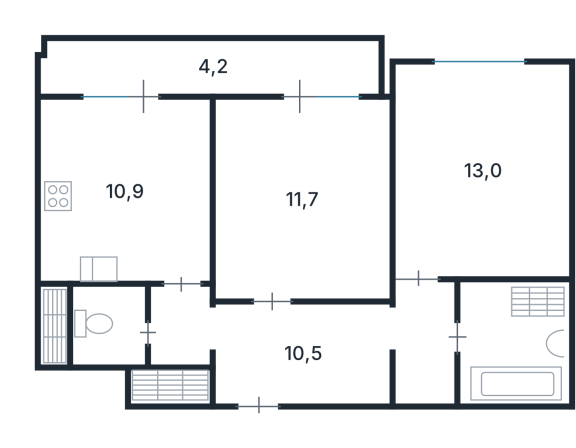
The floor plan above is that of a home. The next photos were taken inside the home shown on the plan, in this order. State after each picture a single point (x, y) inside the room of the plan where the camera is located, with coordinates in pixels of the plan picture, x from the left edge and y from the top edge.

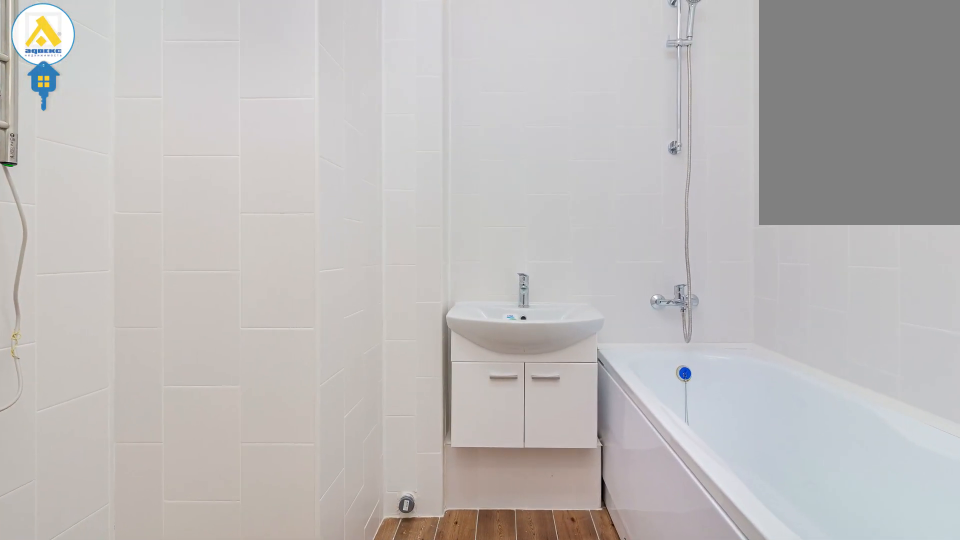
(508, 333)
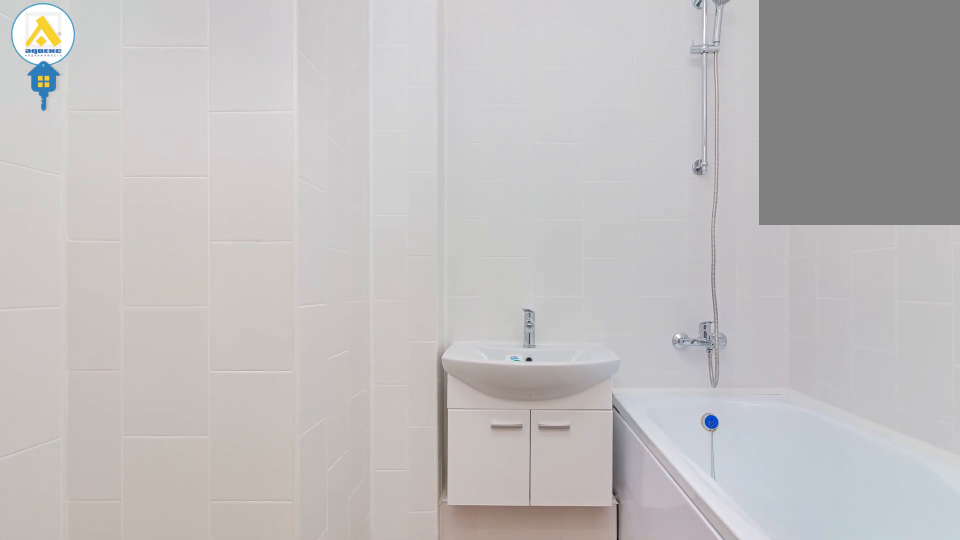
(508, 333)
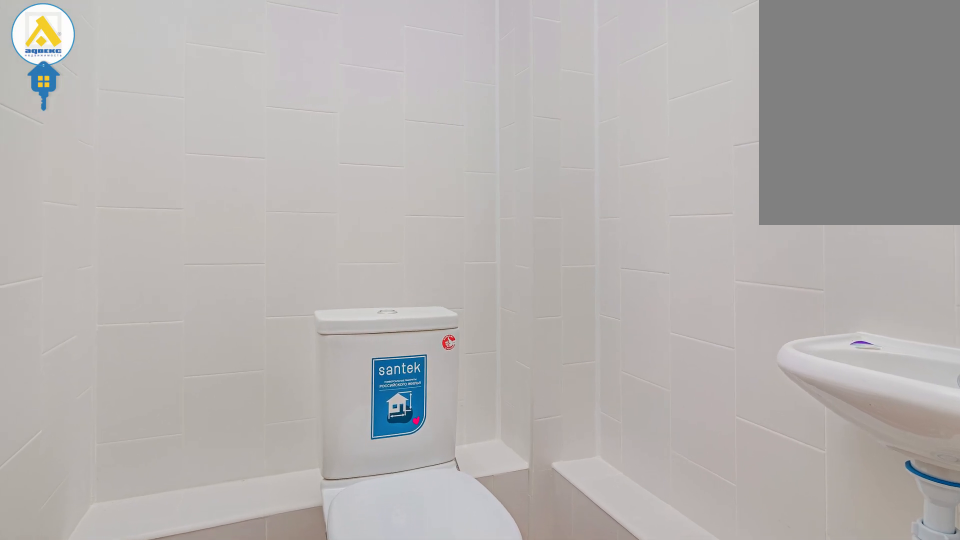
(119, 326)
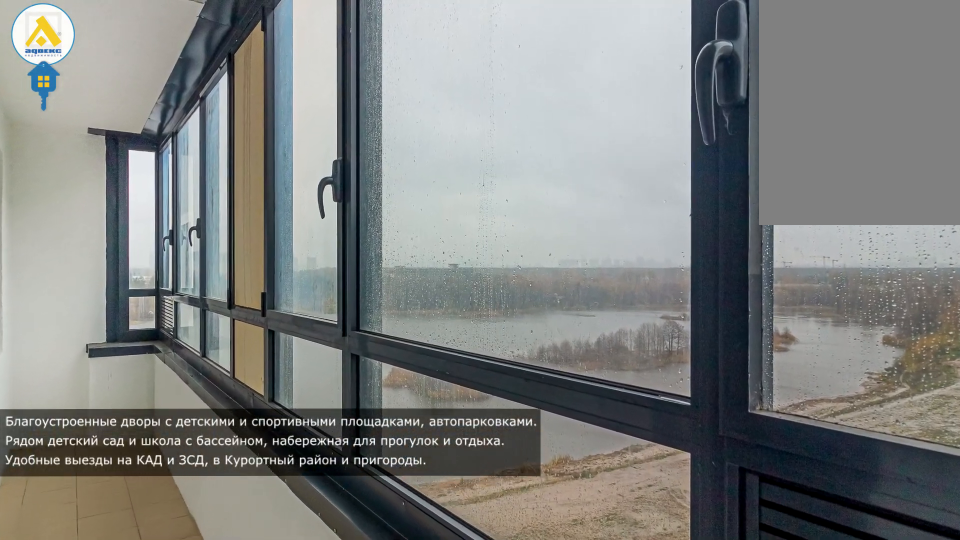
(207, 84)
